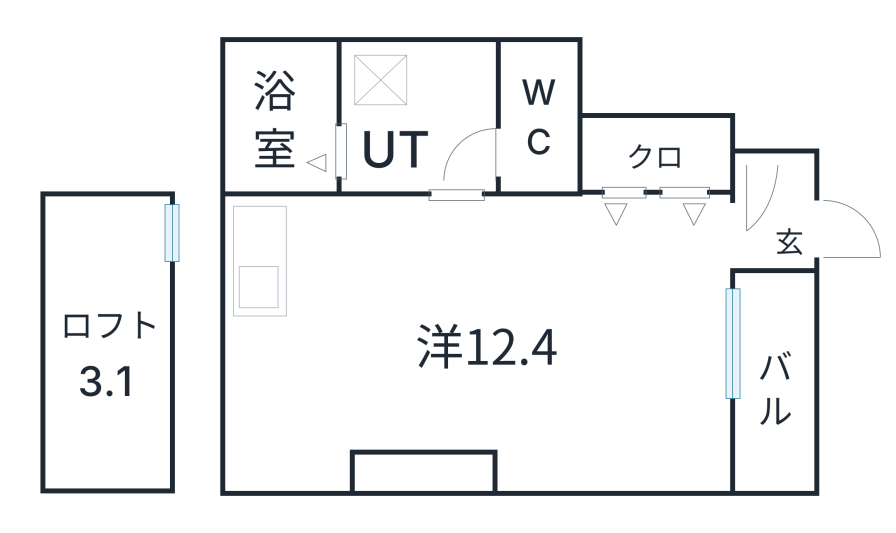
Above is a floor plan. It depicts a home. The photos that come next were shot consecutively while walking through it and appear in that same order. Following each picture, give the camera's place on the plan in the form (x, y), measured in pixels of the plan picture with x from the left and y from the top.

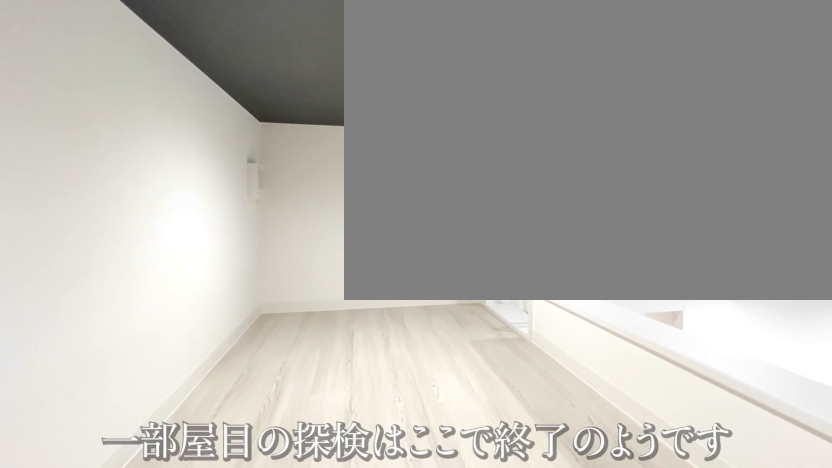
(117, 449)
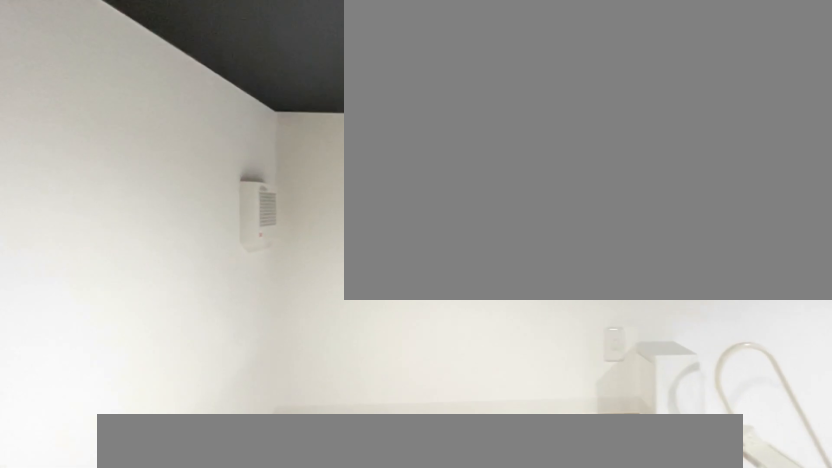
(115, 411)
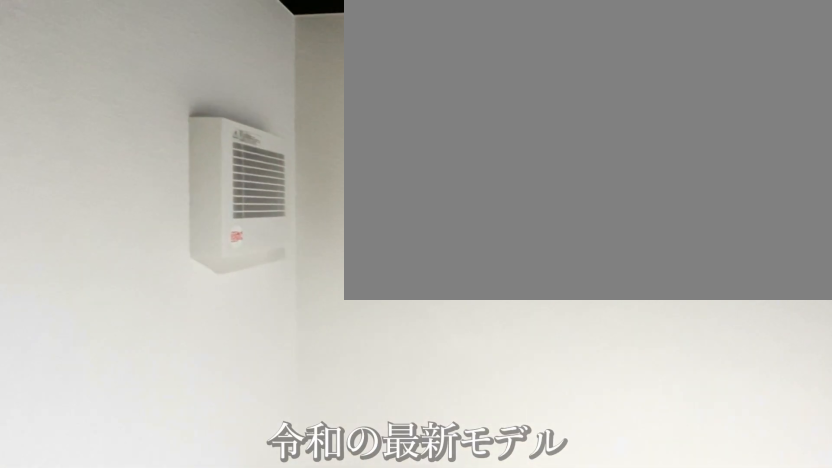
(115, 373)
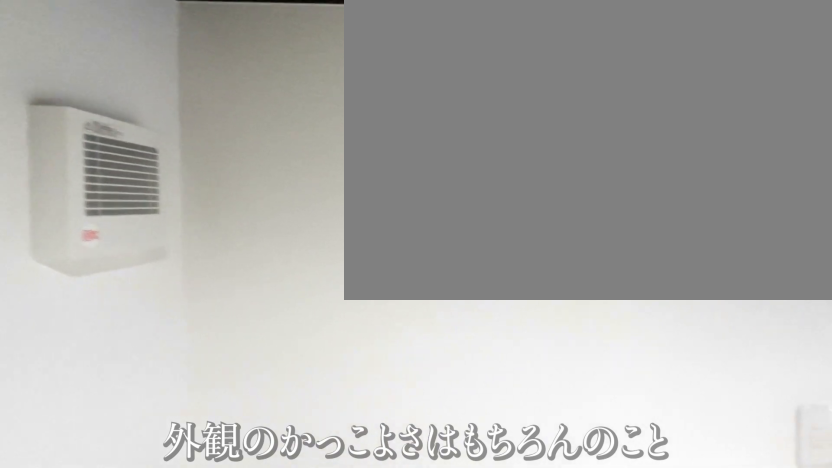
(115, 337)
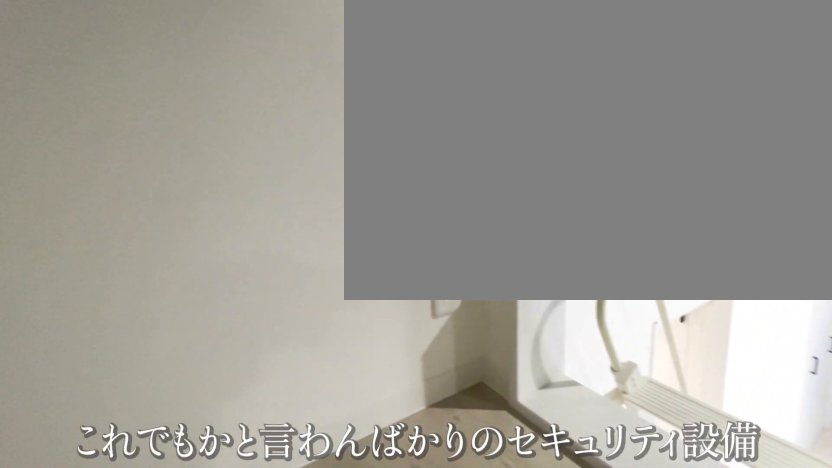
(117, 299)
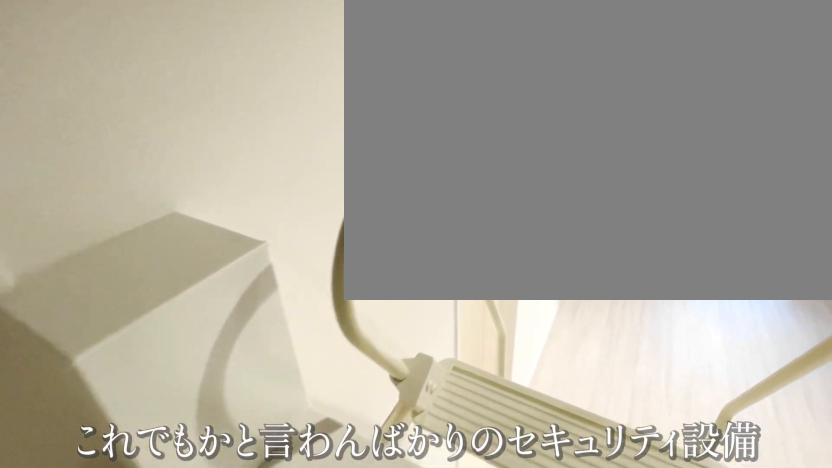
(115, 266)
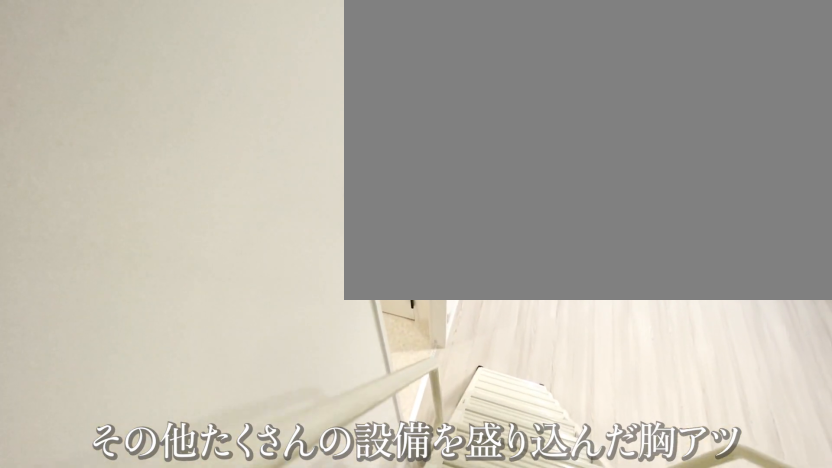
(132, 266)
